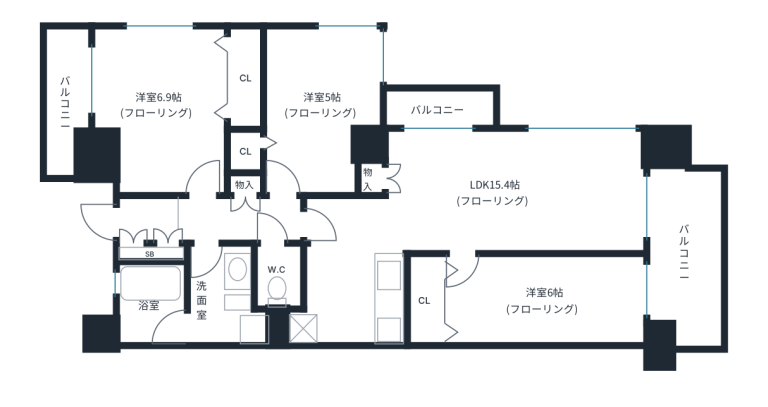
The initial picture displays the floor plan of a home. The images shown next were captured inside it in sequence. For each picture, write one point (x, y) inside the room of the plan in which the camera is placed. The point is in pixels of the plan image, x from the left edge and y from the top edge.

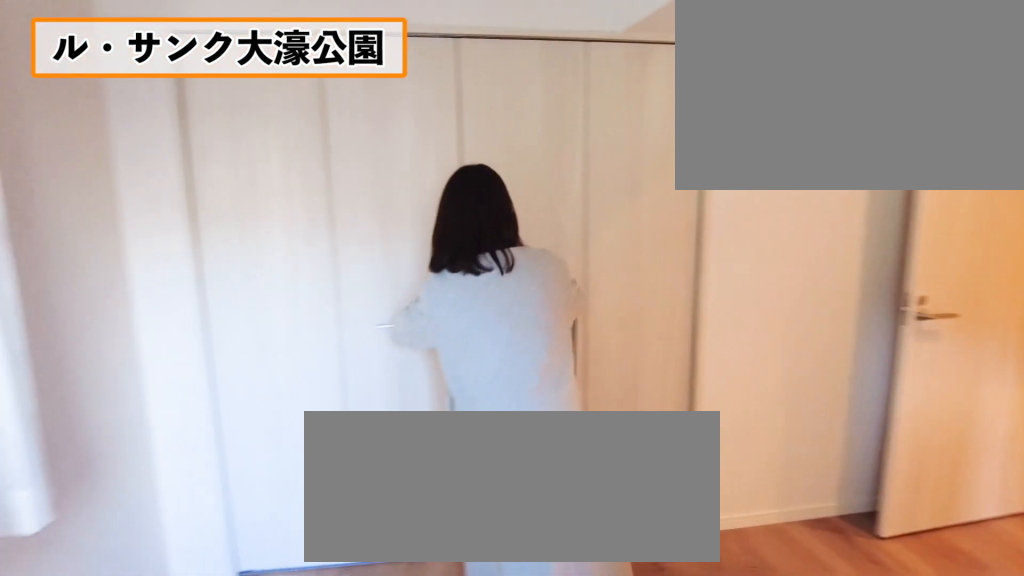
(159, 103)
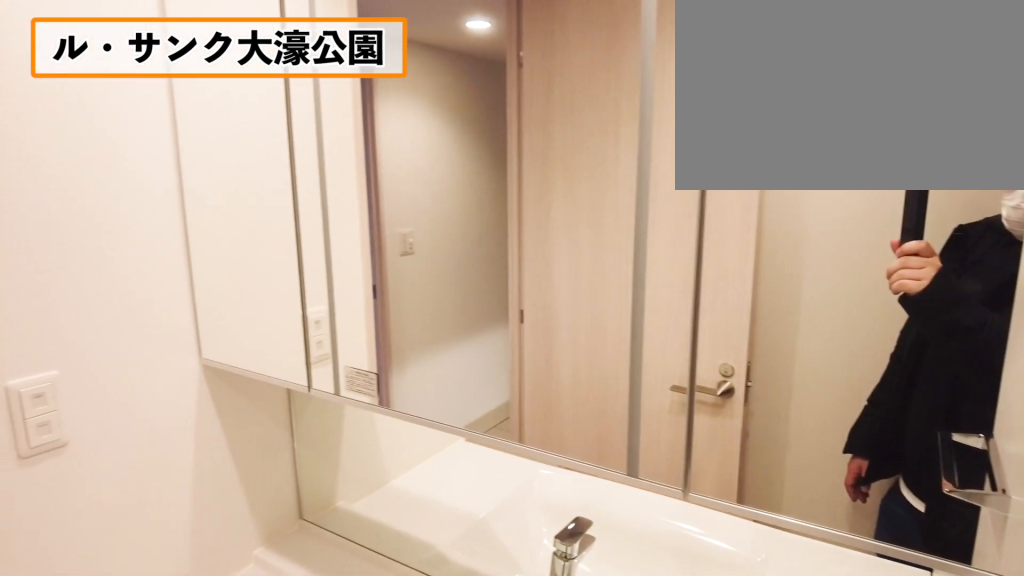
(213, 282)
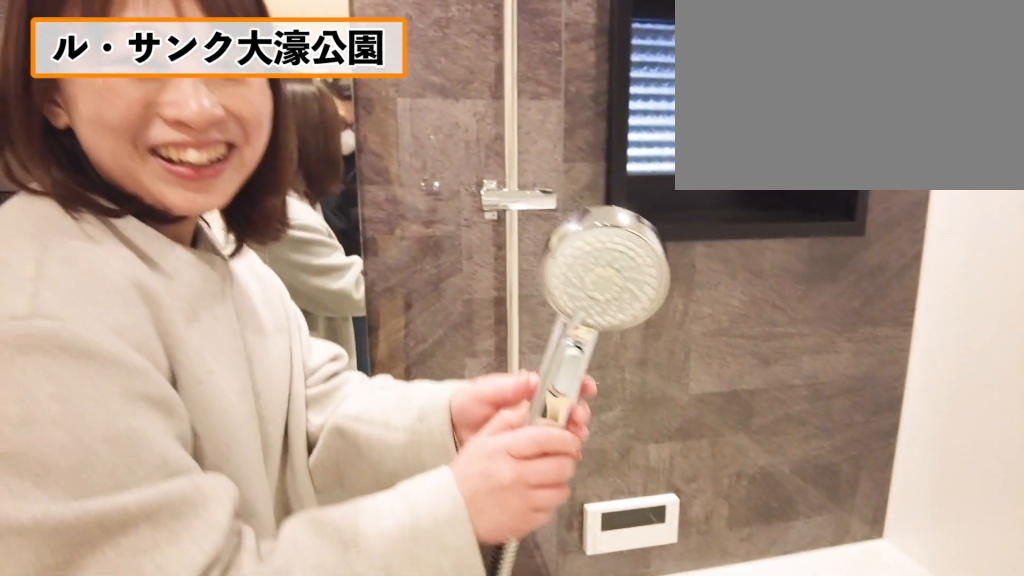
(163, 309)
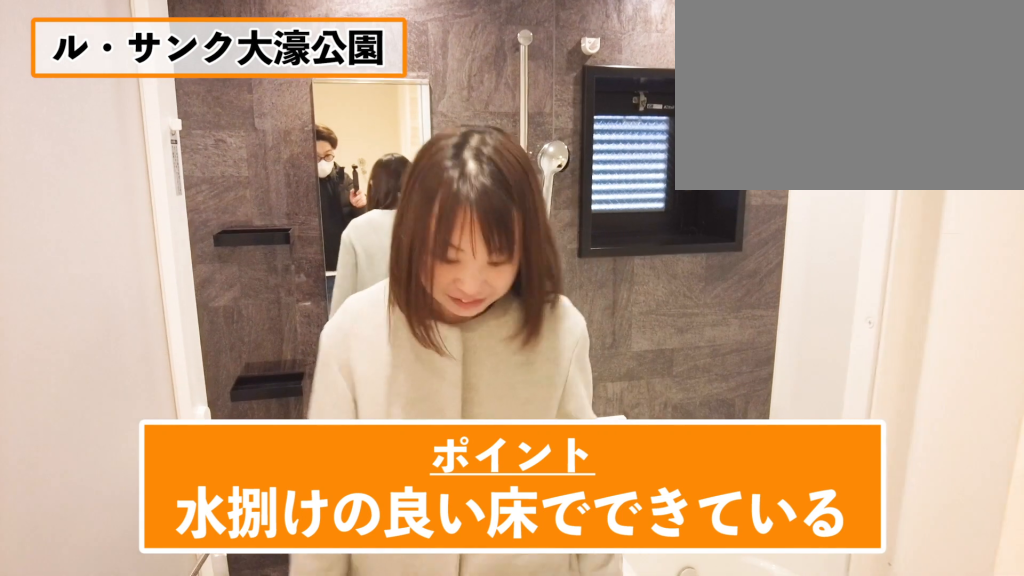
(163, 309)
